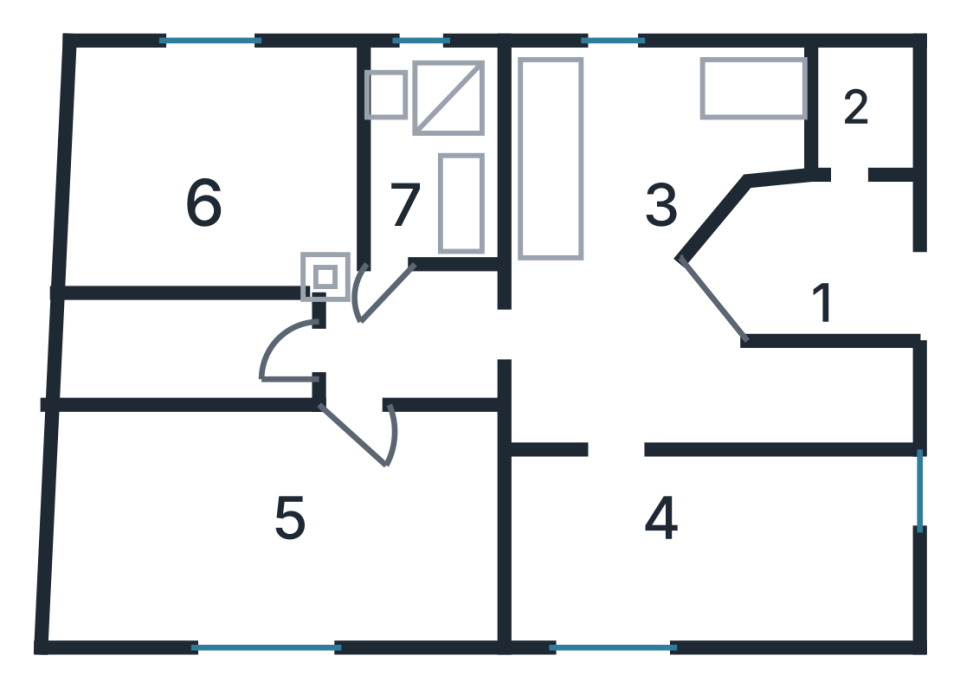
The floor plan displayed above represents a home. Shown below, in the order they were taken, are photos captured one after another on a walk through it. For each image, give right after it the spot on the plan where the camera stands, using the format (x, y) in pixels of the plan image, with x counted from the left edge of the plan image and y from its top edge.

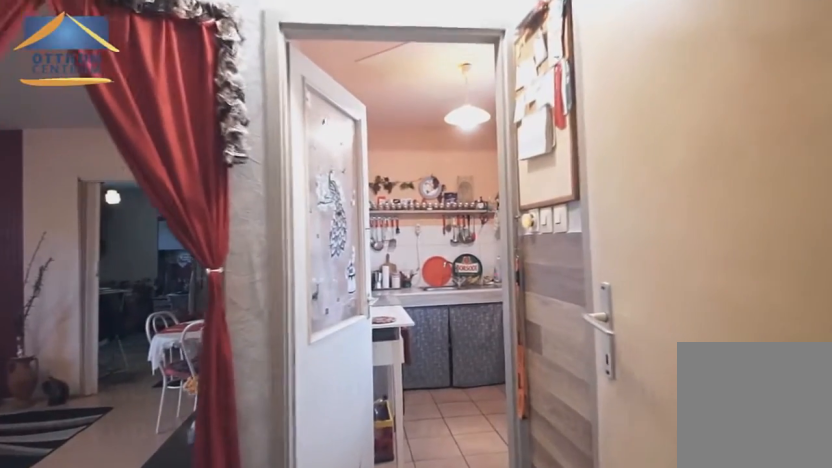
(868, 274)
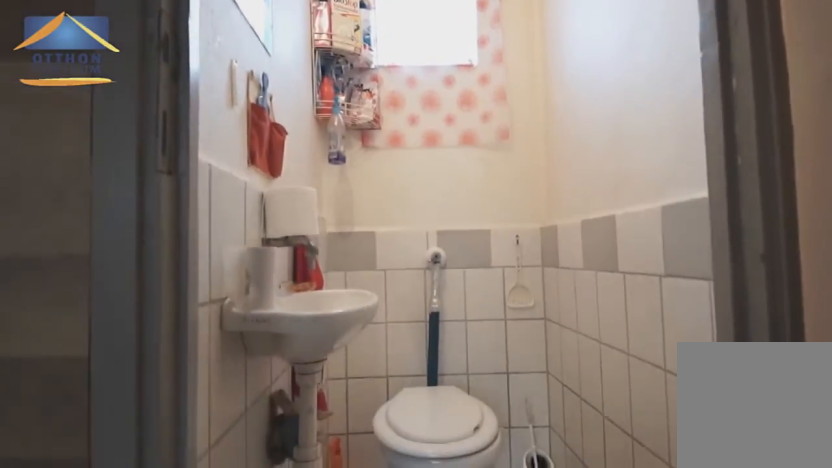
(845, 237)
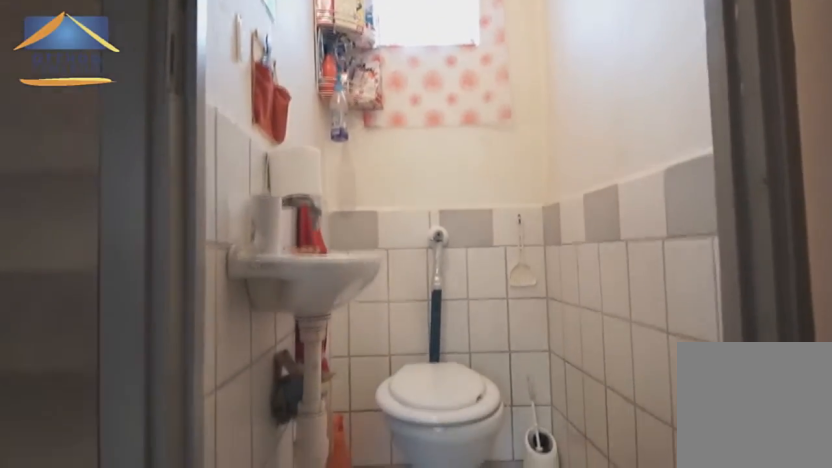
(845, 237)
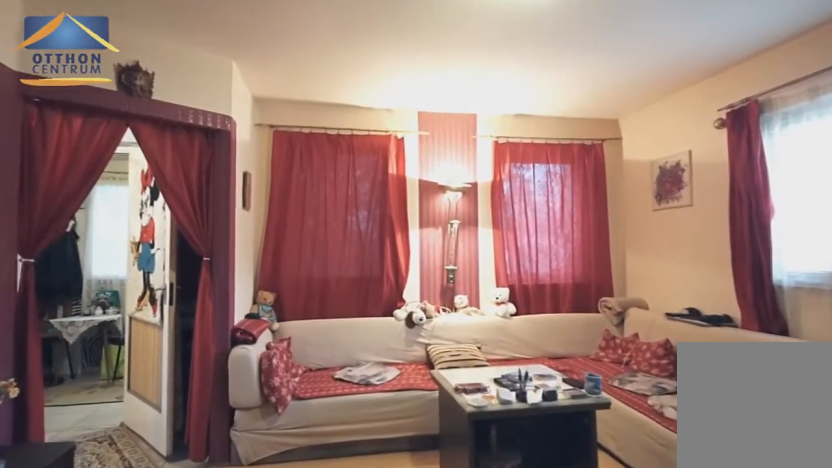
(661, 429)
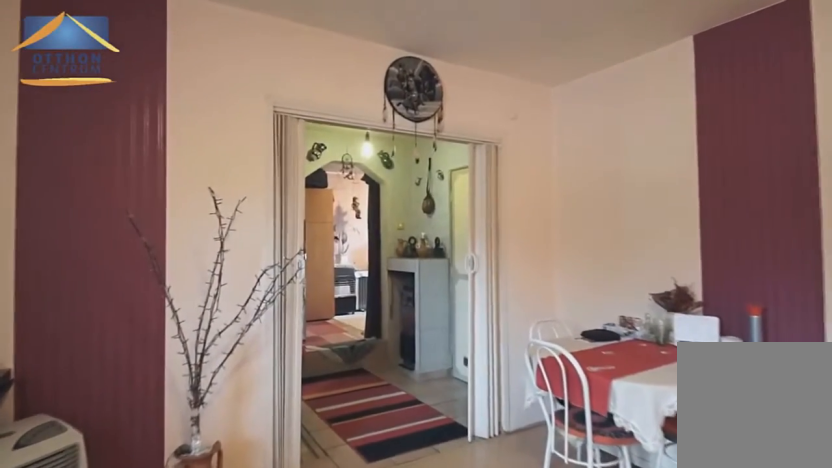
(581, 388)
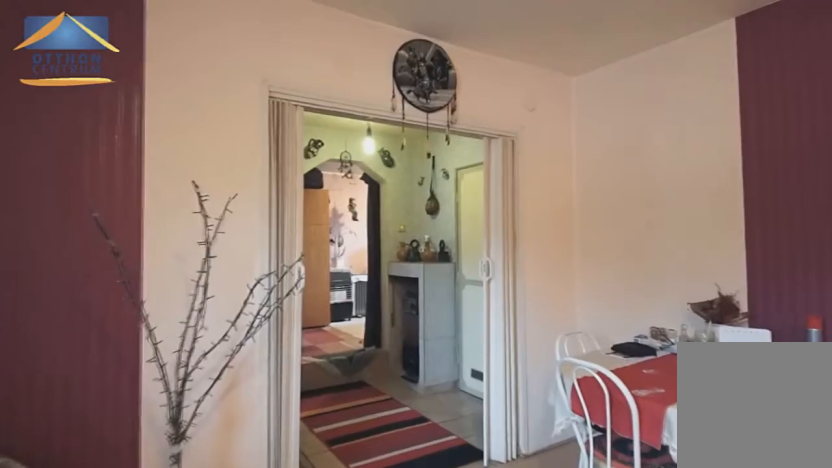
(560, 376)
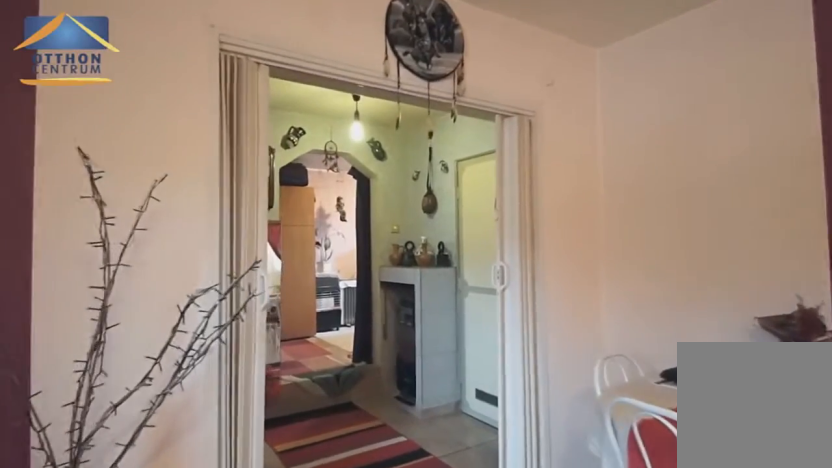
(528, 357)
